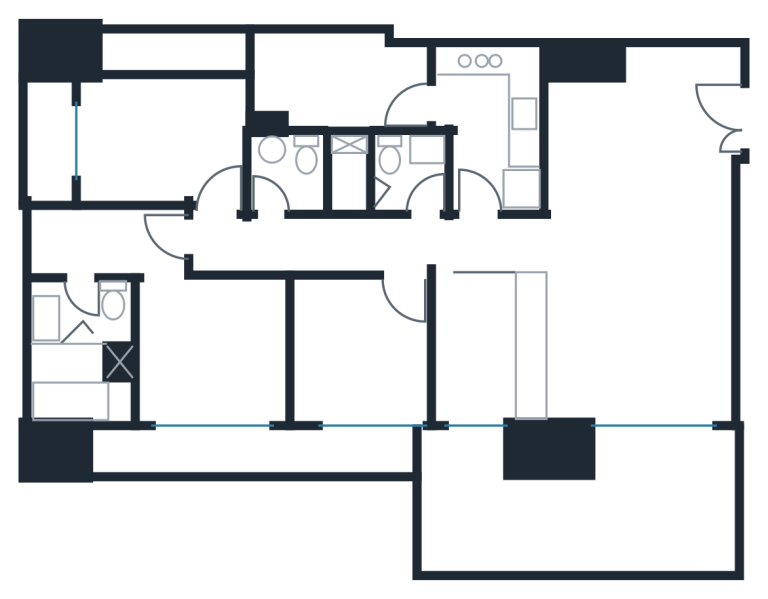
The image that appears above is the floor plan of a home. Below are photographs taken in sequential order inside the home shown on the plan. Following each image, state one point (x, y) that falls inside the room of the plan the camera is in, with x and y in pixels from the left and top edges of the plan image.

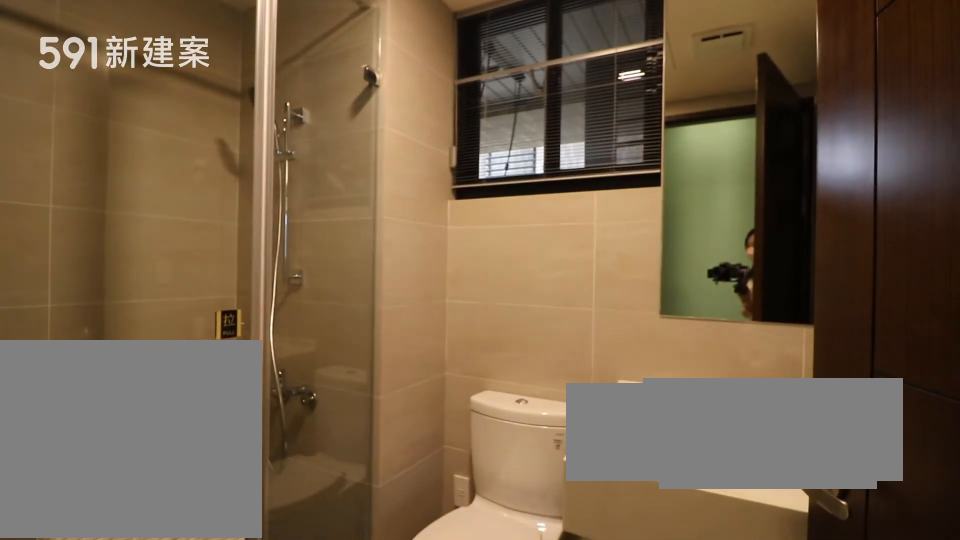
(383, 170)
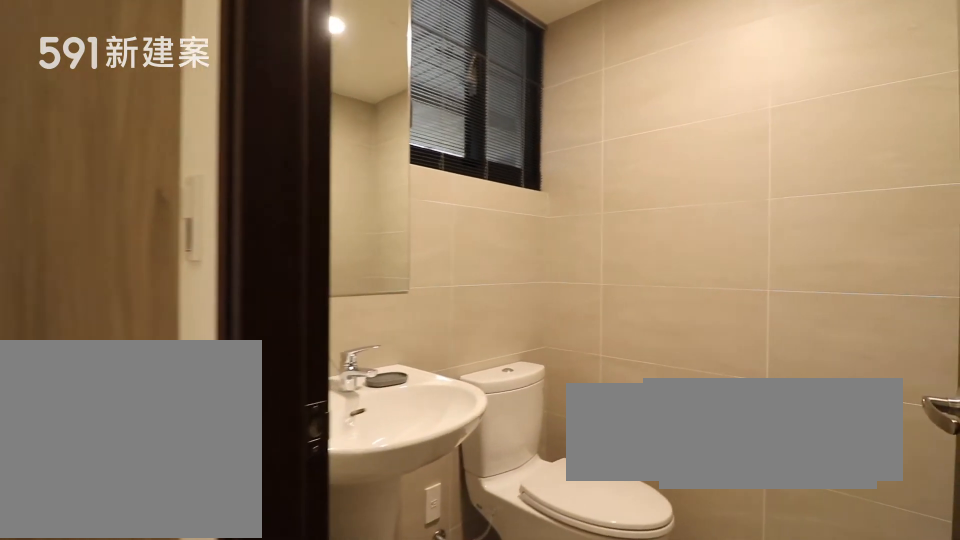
(289, 168)
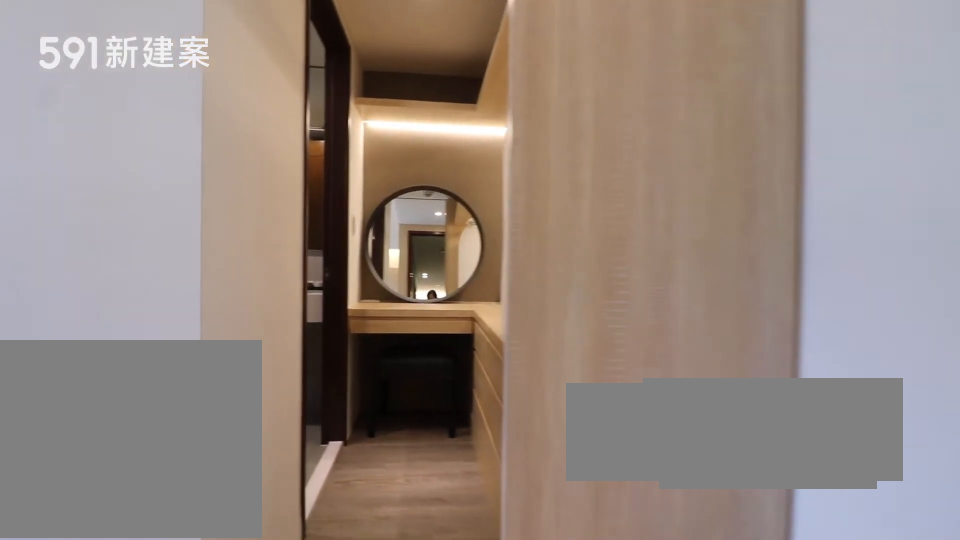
(100, 241)
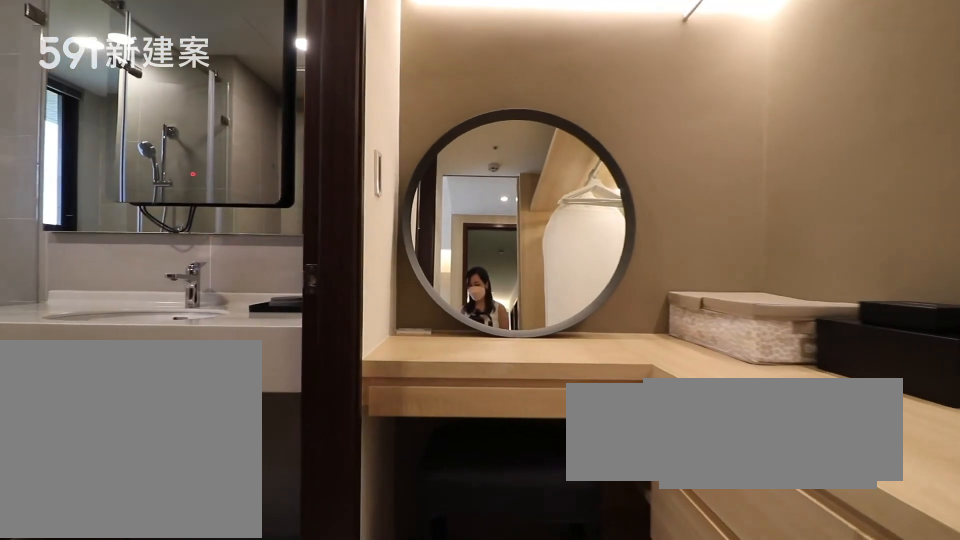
(100, 241)
